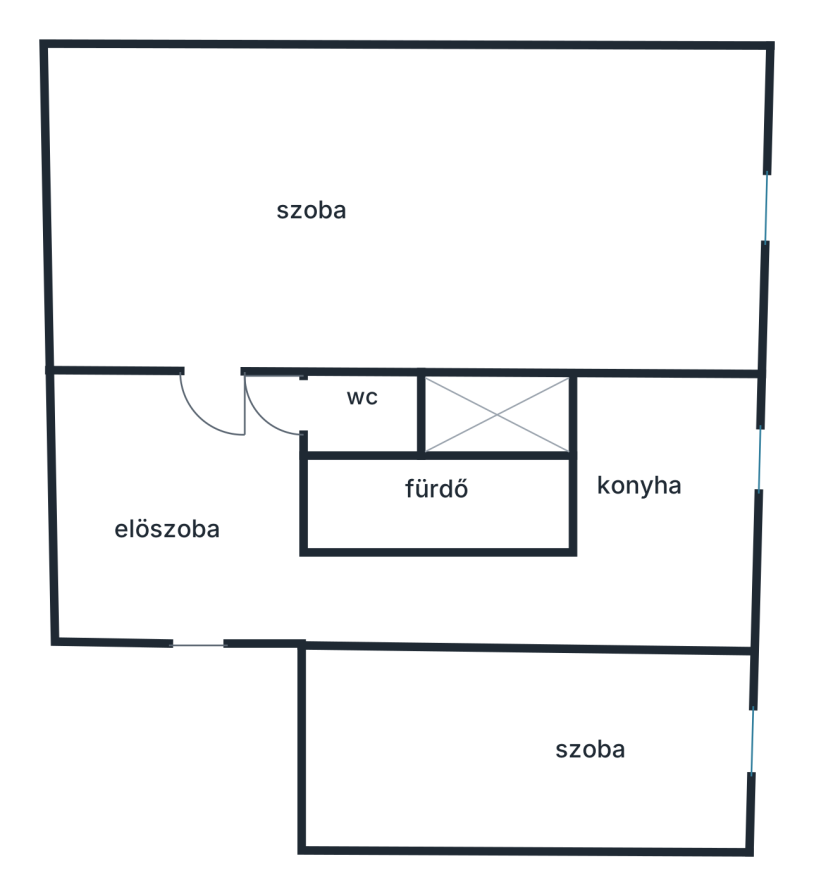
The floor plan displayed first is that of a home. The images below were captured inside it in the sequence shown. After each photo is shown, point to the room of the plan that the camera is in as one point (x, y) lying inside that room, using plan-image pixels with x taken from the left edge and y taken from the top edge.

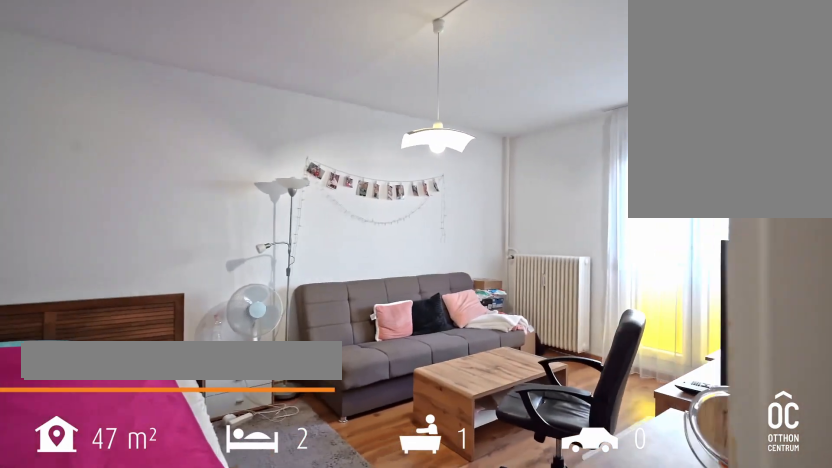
(410, 206)
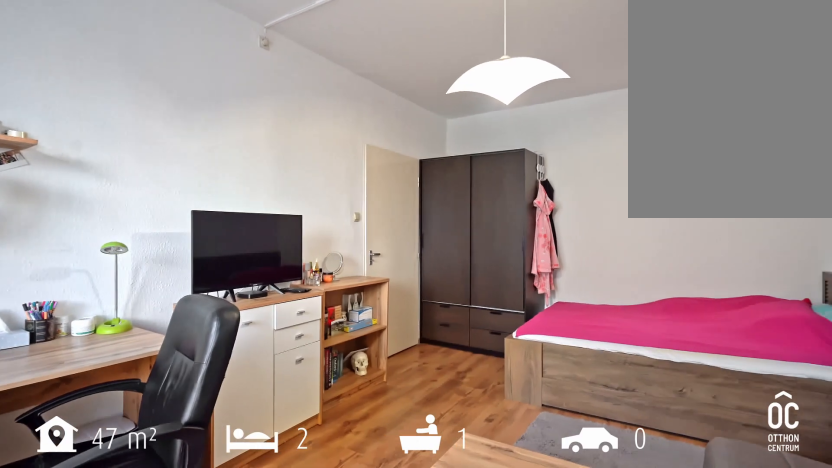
(410, 206)
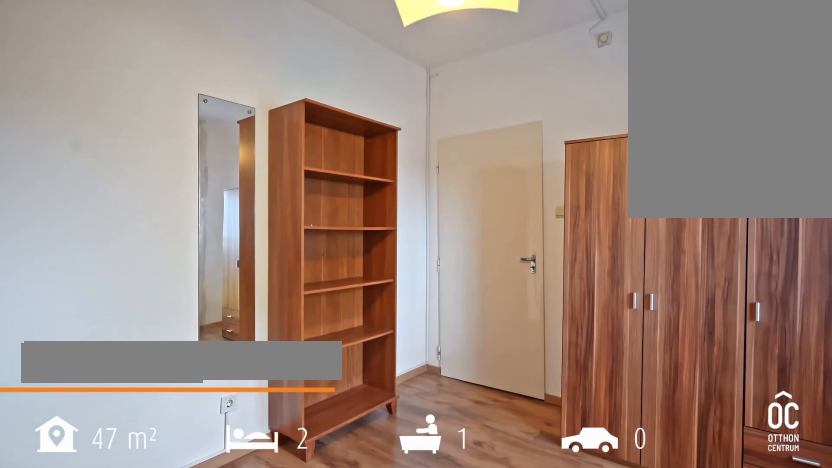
(556, 745)
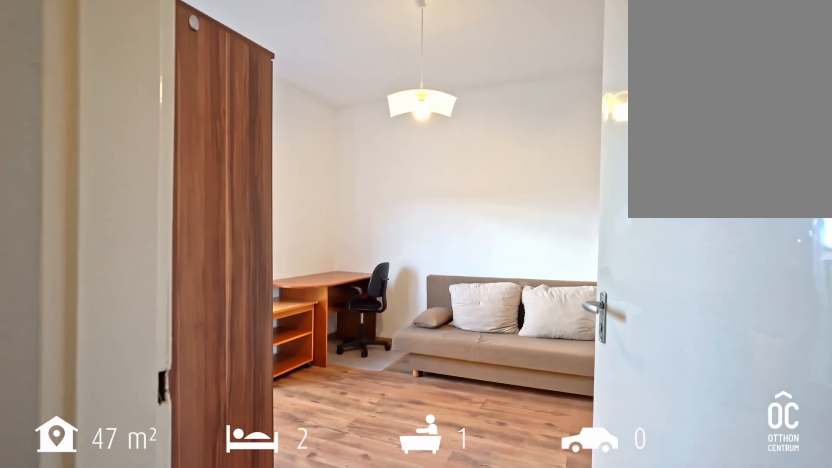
(556, 745)
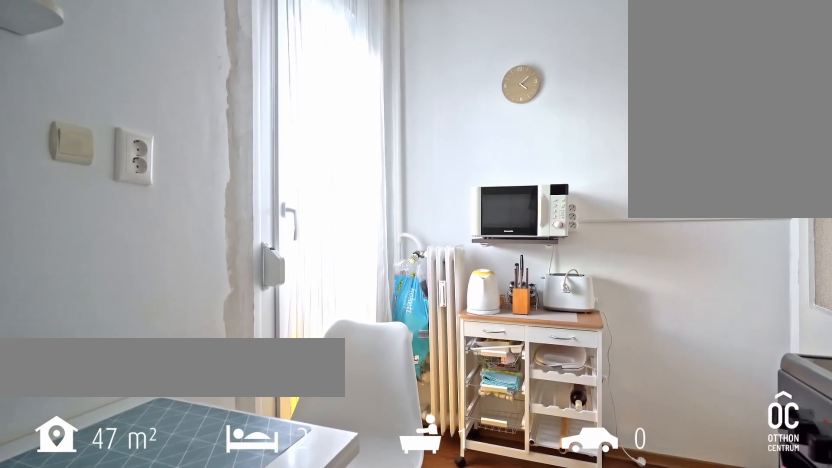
(655, 504)
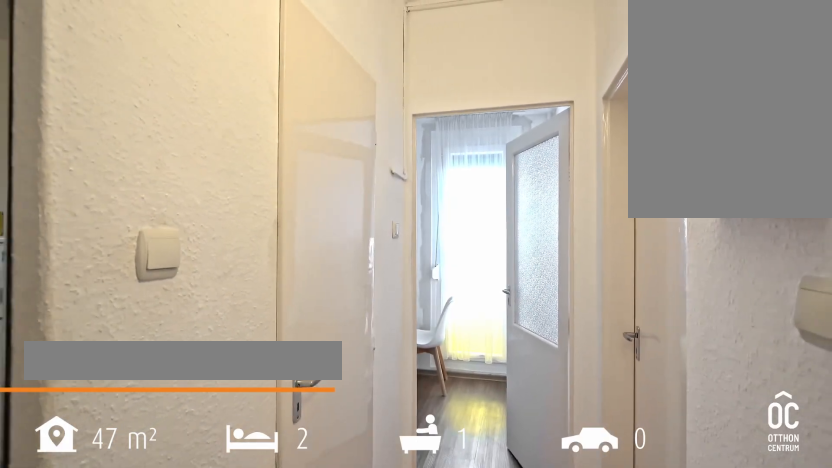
(264, 586)
